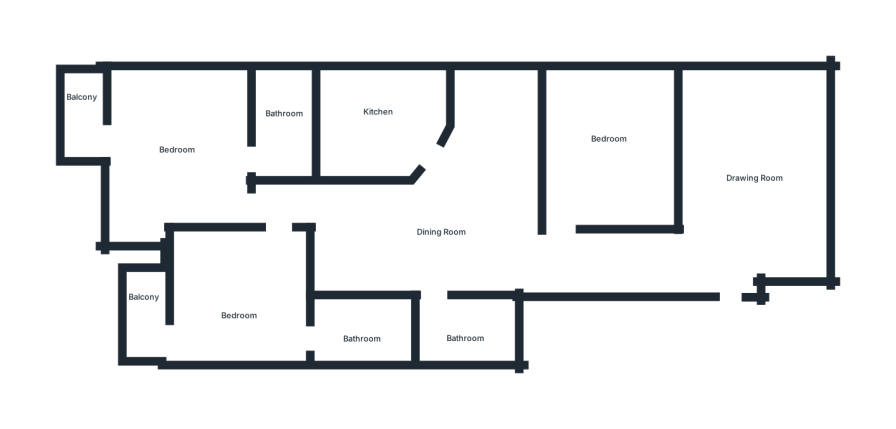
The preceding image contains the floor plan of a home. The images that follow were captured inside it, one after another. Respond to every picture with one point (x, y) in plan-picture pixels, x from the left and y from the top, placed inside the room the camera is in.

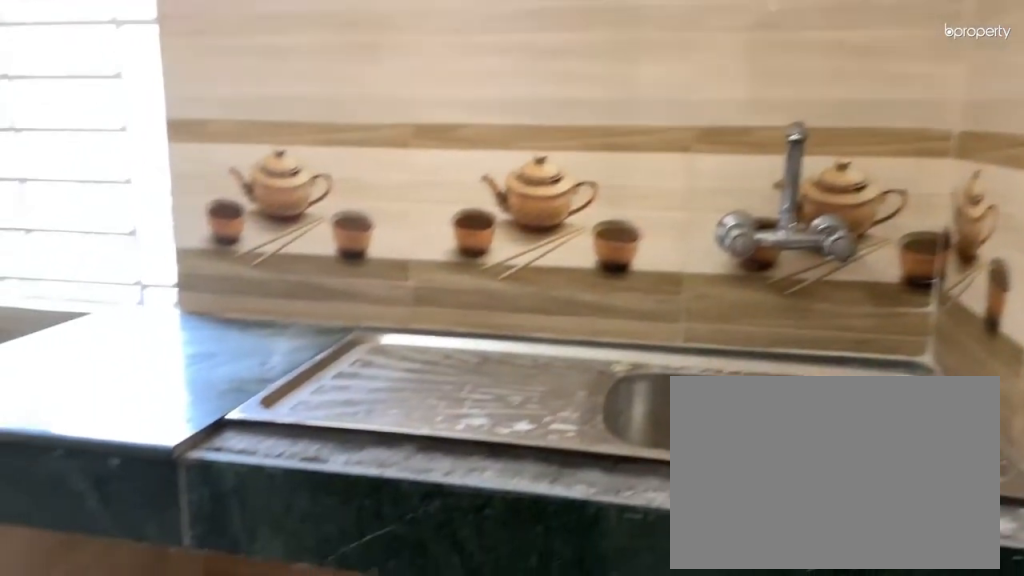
(384, 124)
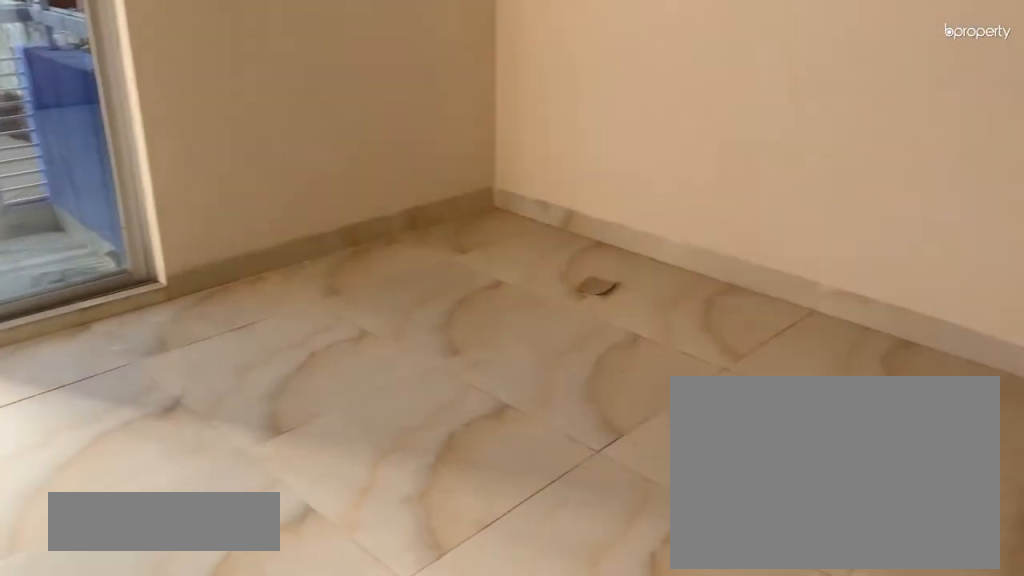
(245, 299)
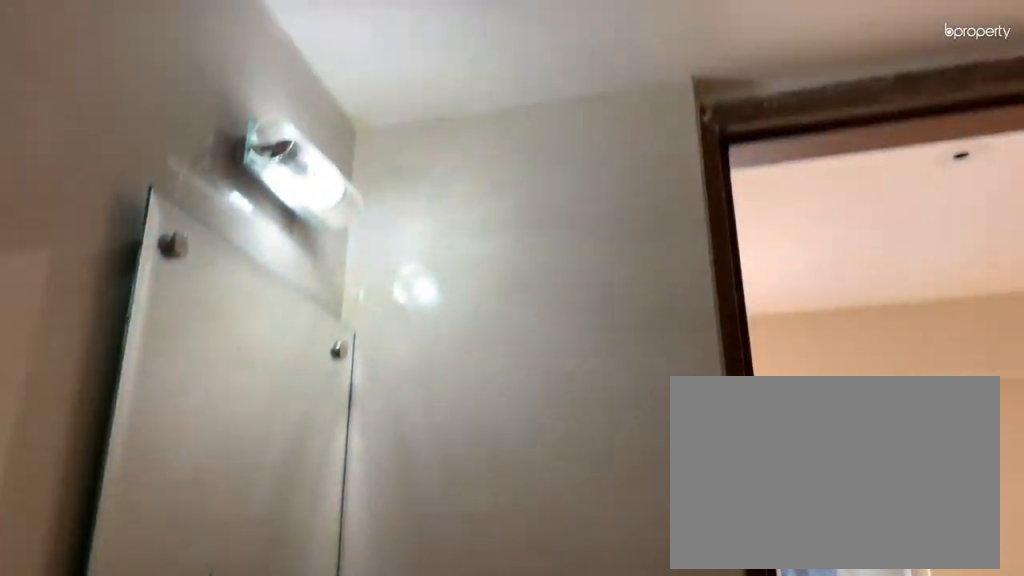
(361, 332)
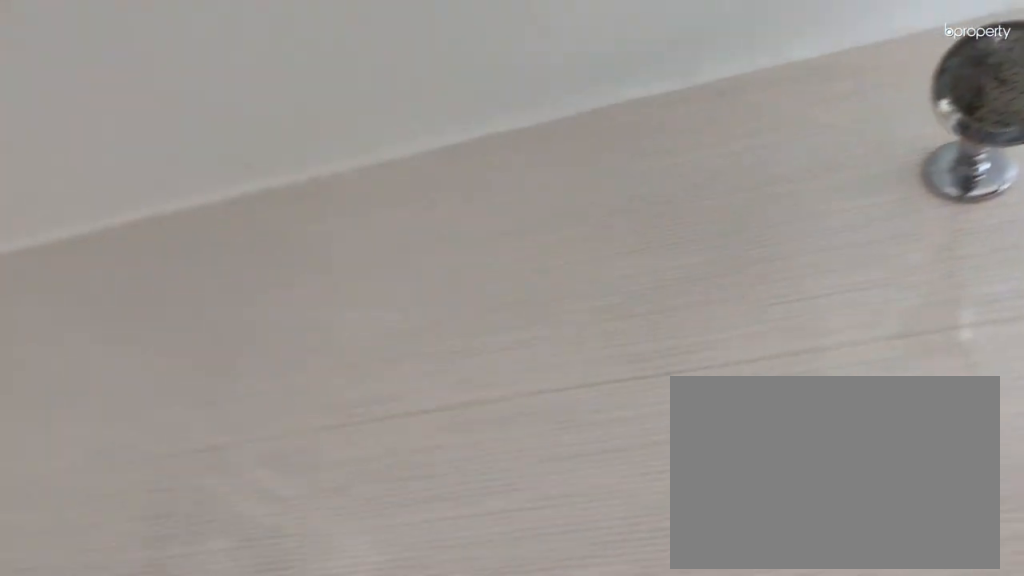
(361, 332)
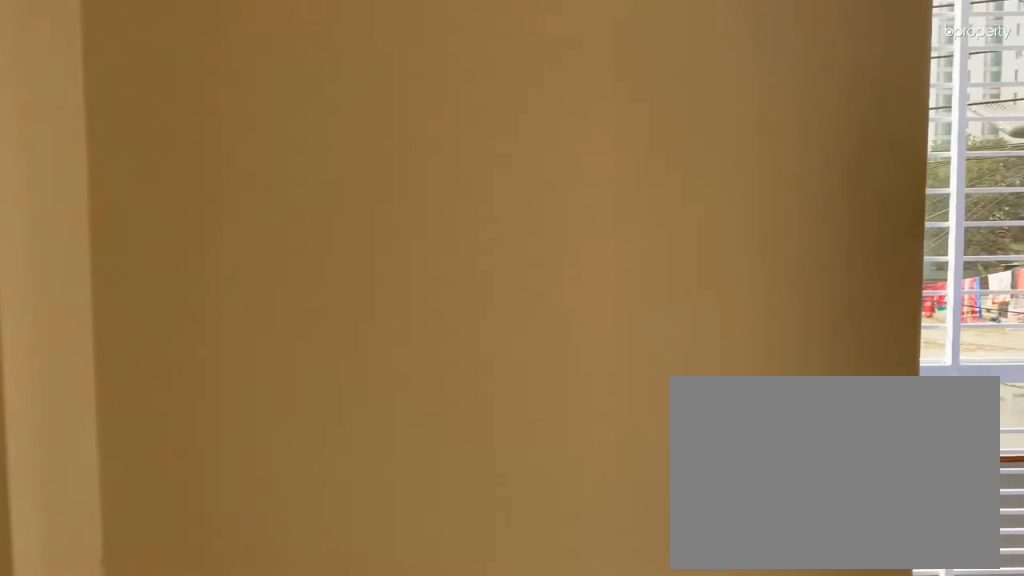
(190, 172)
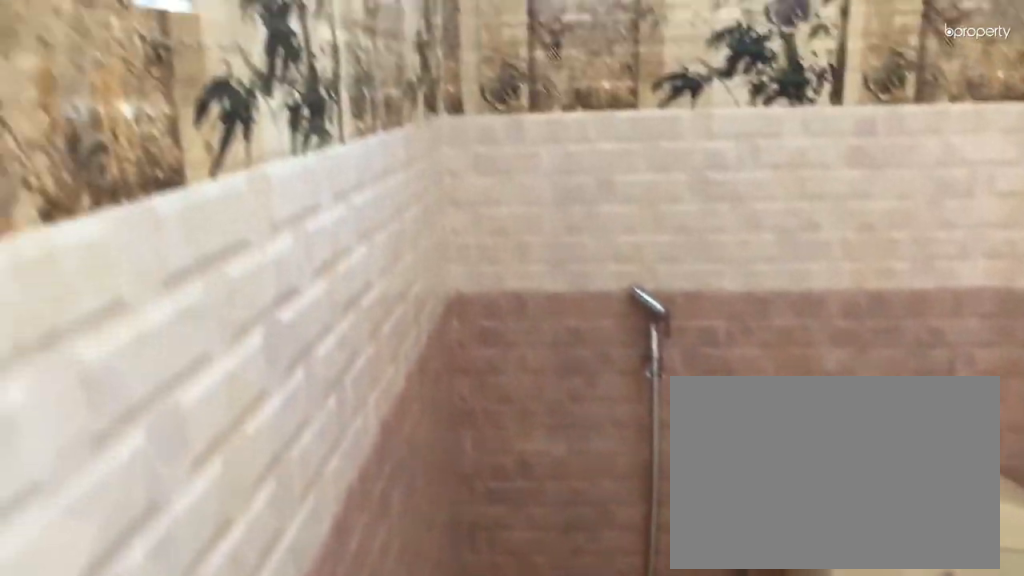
(287, 135)
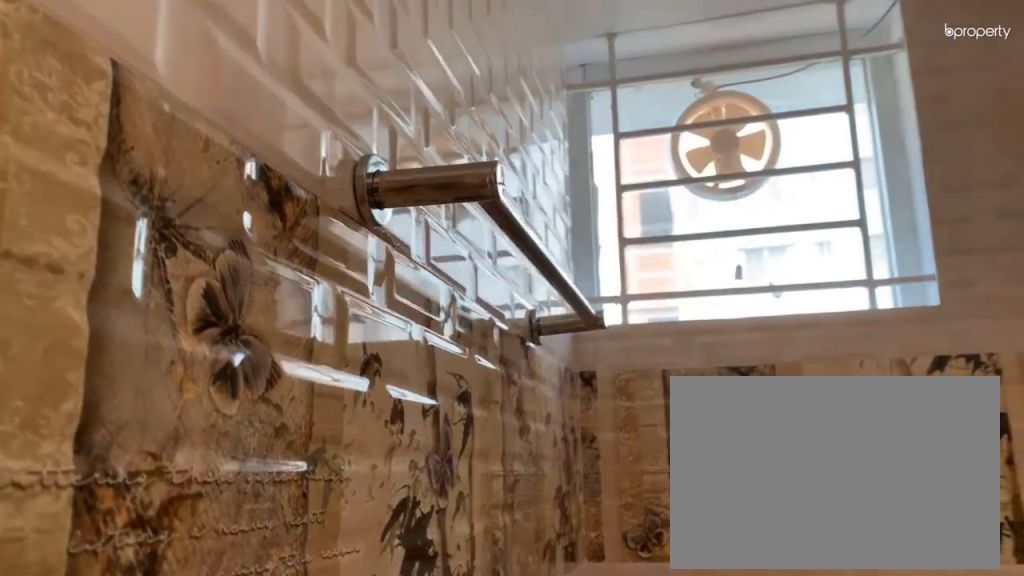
(287, 135)
